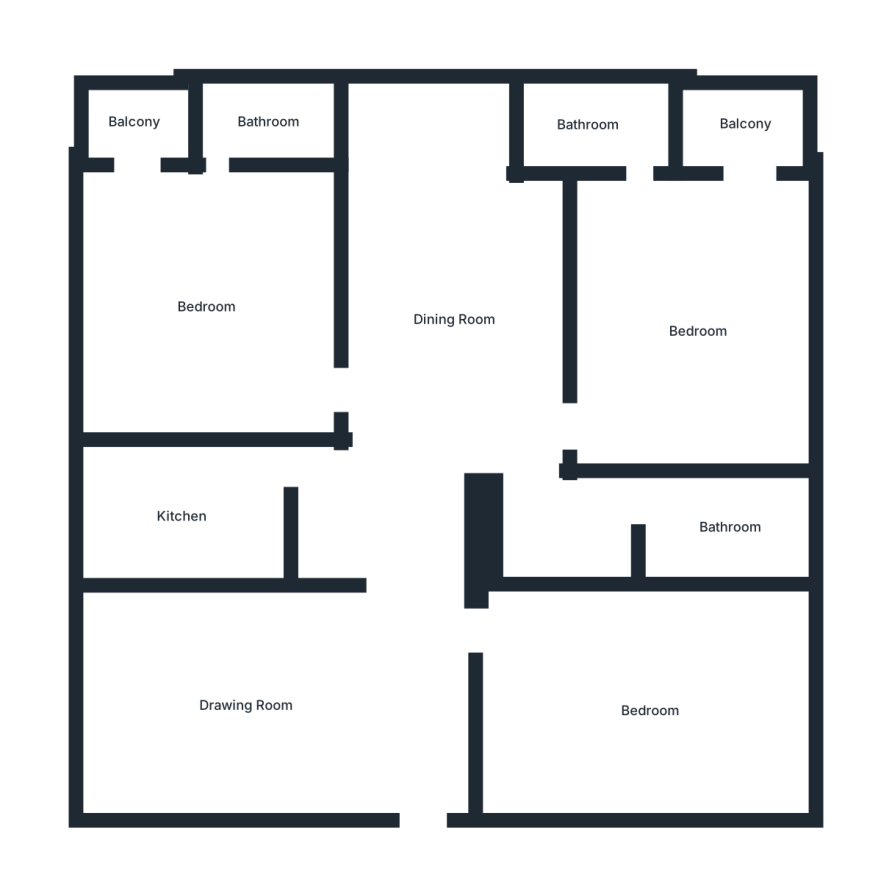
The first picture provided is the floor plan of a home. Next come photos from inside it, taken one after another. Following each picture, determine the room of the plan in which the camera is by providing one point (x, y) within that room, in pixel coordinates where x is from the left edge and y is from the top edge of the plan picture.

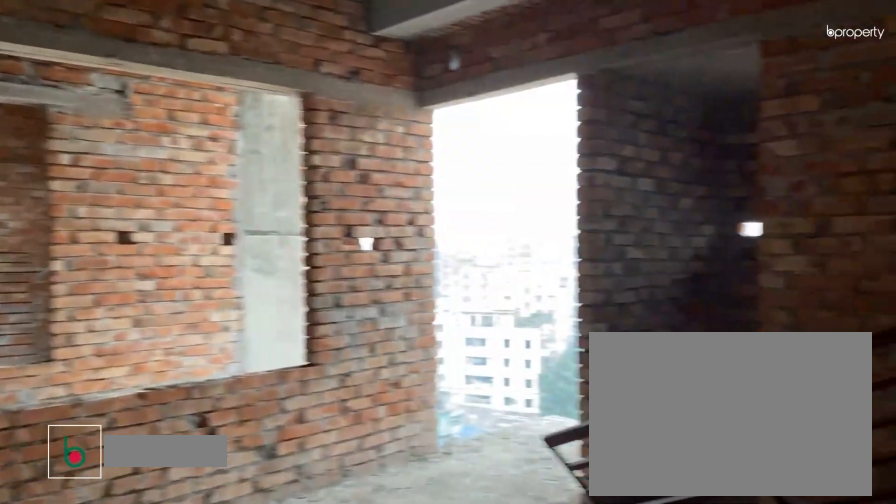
(206, 307)
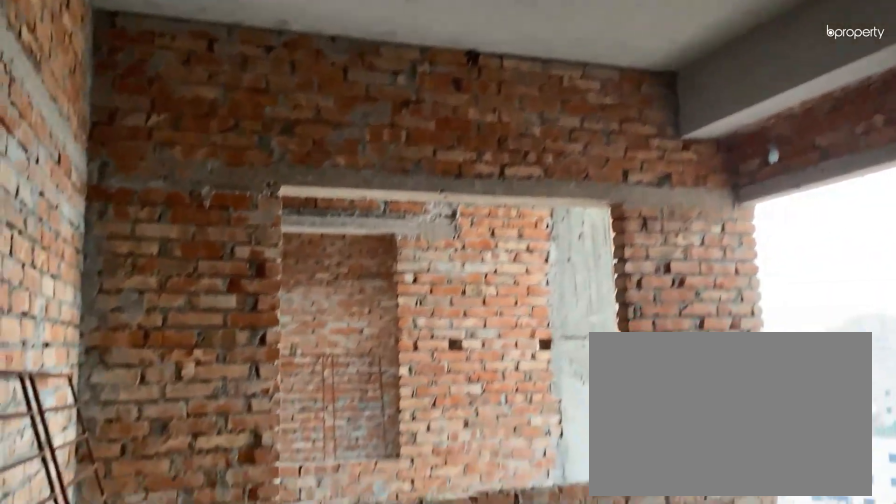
(206, 307)
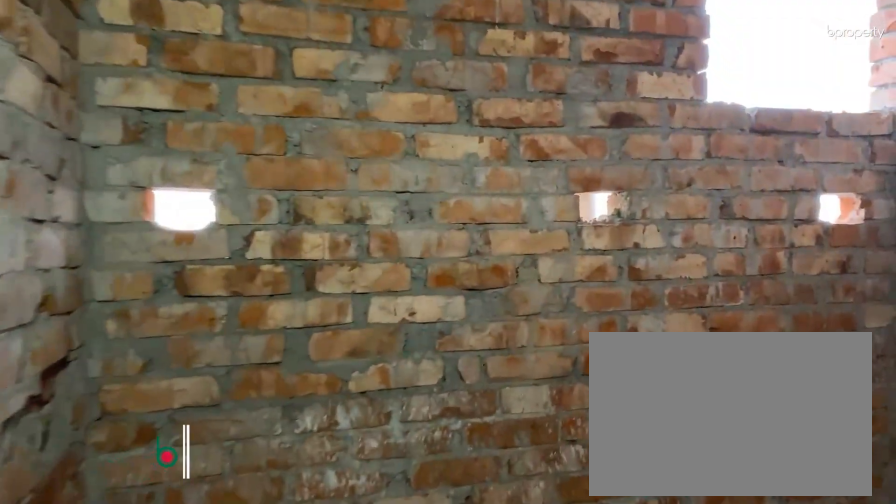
(269, 121)
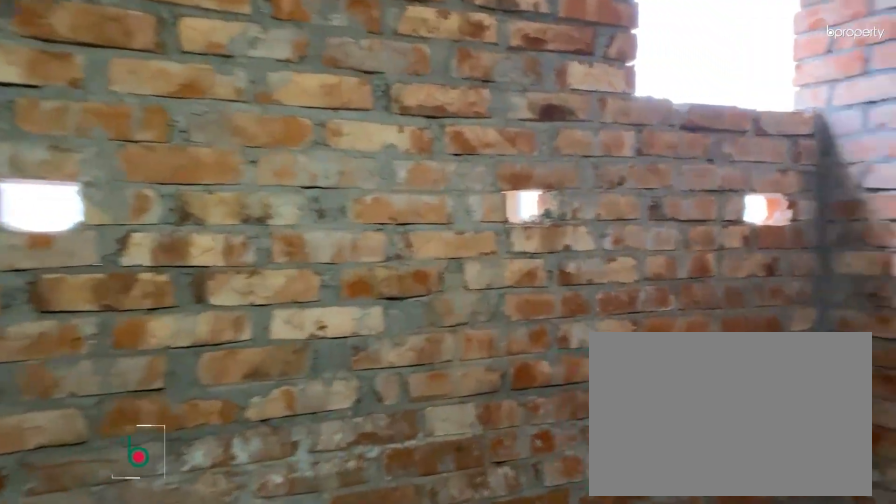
(269, 121)
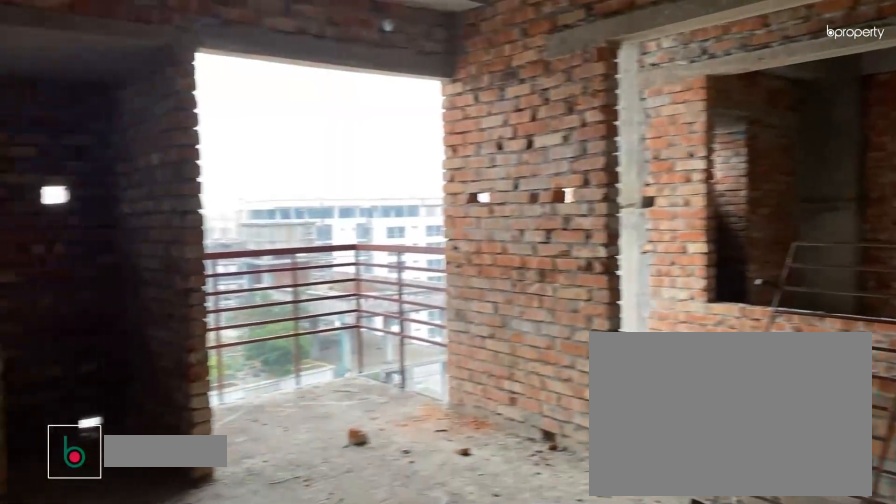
(697, 333)
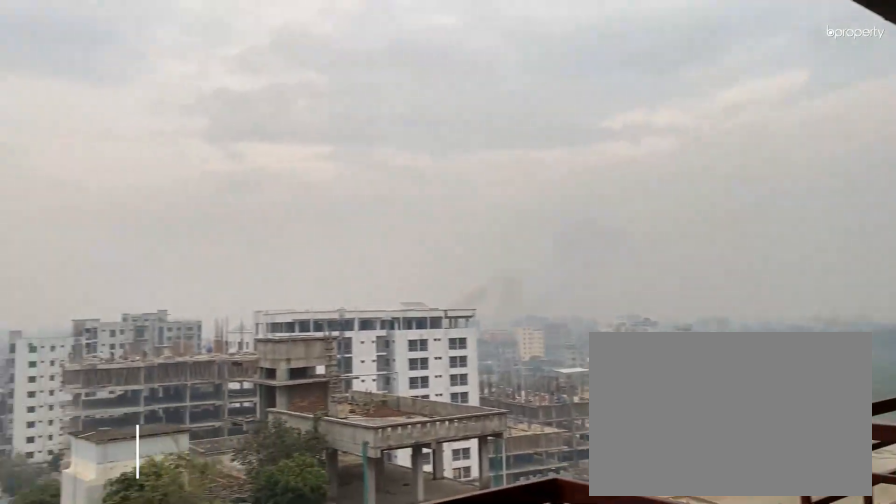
(745, 124)
